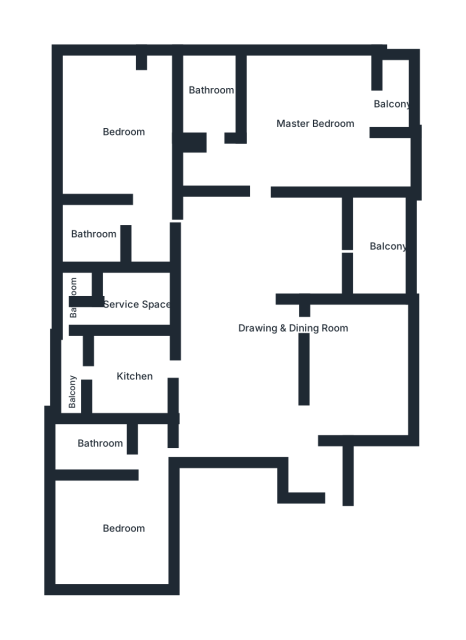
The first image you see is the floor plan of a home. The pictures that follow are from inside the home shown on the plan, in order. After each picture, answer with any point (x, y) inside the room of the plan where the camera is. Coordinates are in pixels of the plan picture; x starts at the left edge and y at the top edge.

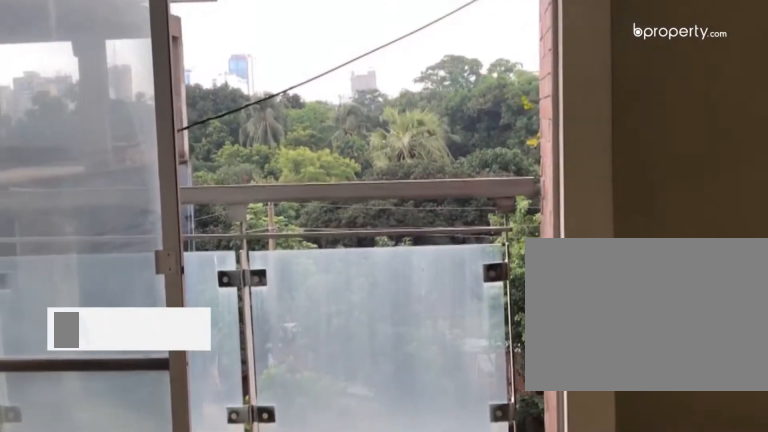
(337, 114)
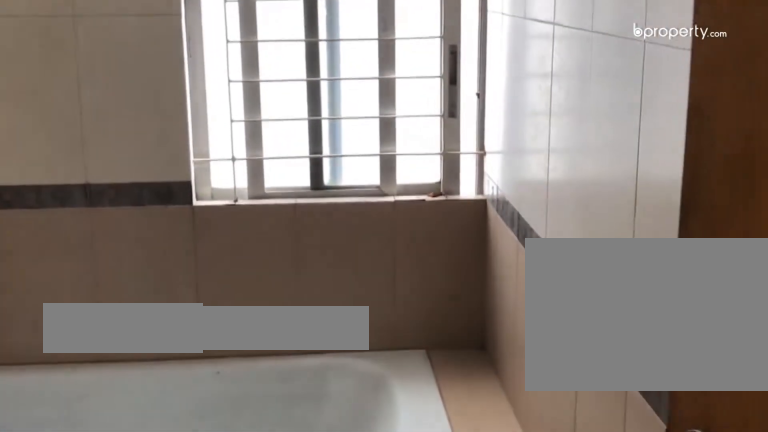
(215, 94)
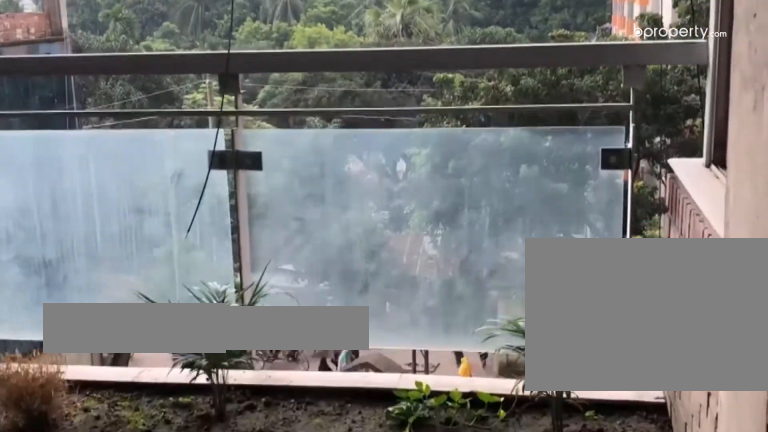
(376, 247)
